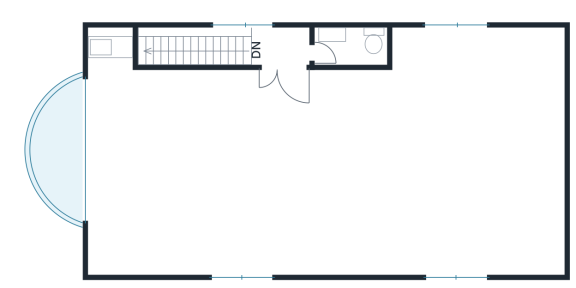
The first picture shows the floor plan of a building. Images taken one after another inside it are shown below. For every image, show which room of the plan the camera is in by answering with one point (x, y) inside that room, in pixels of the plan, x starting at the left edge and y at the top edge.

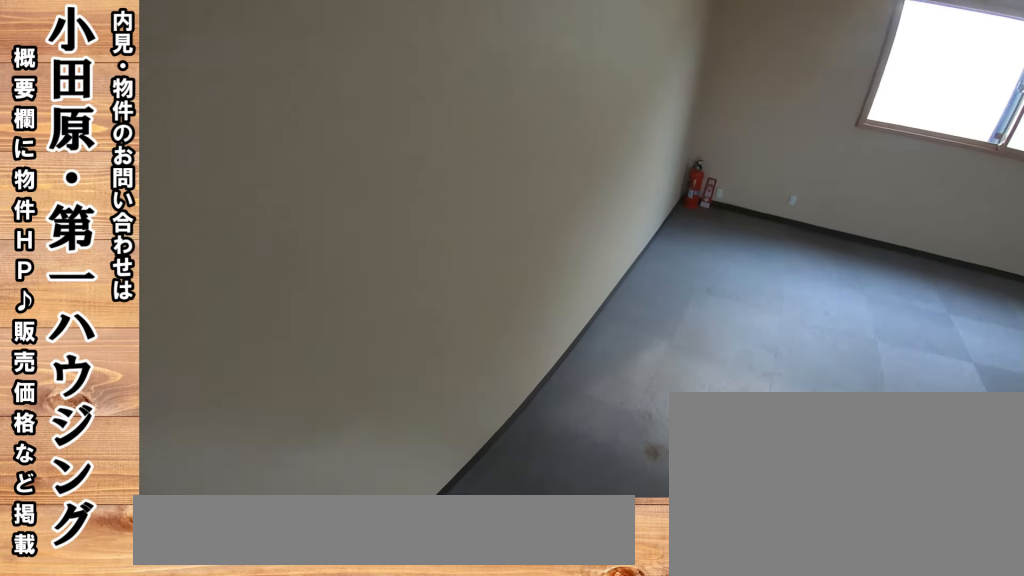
(323, 153)
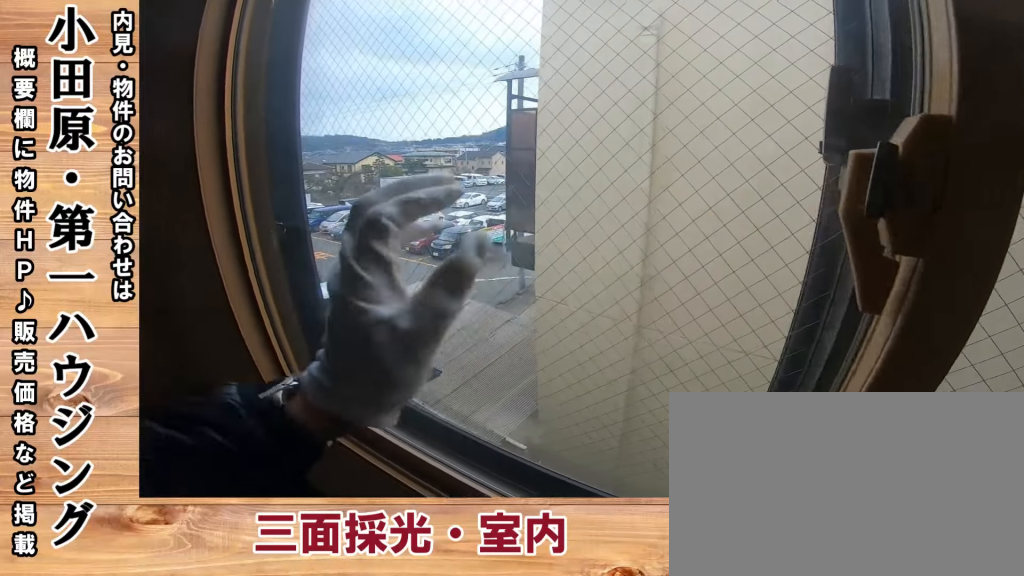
(323, 153)
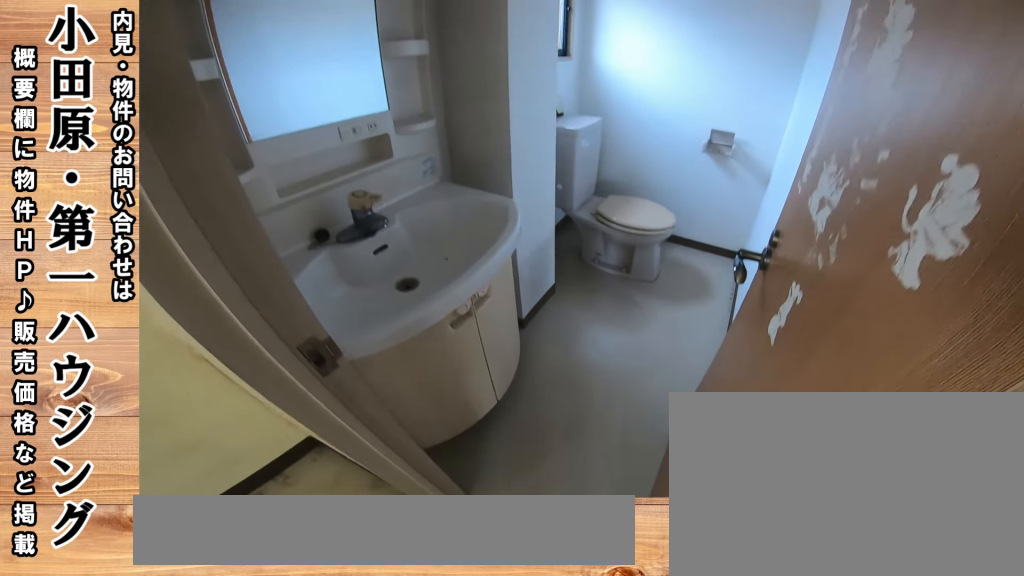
(349, 47)
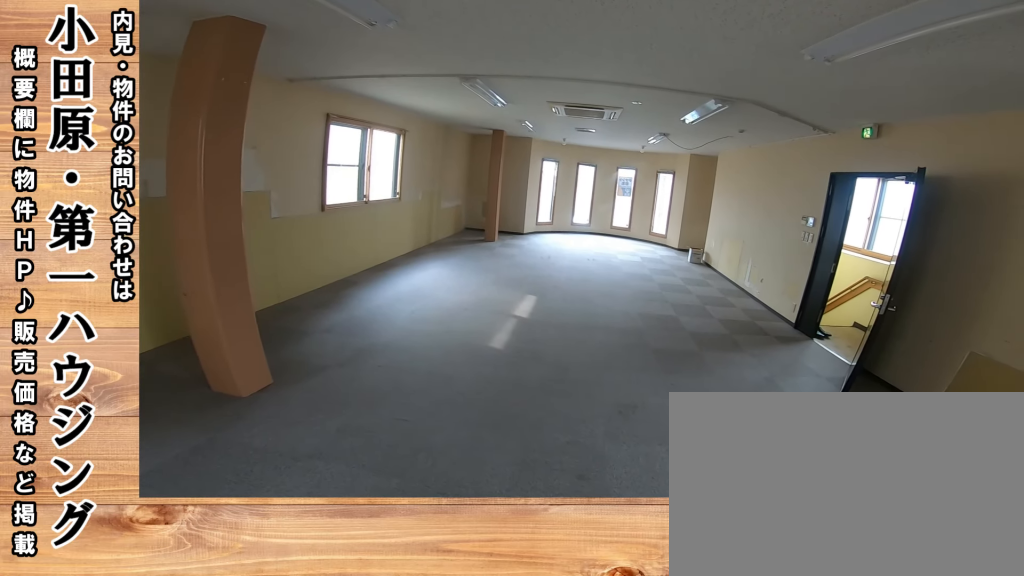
(324, 161)
